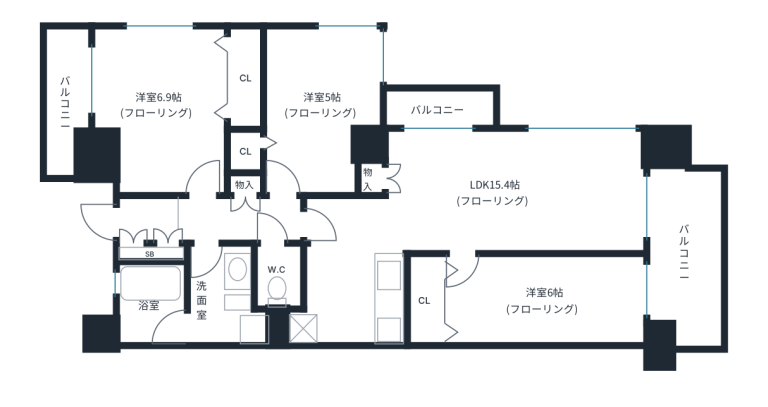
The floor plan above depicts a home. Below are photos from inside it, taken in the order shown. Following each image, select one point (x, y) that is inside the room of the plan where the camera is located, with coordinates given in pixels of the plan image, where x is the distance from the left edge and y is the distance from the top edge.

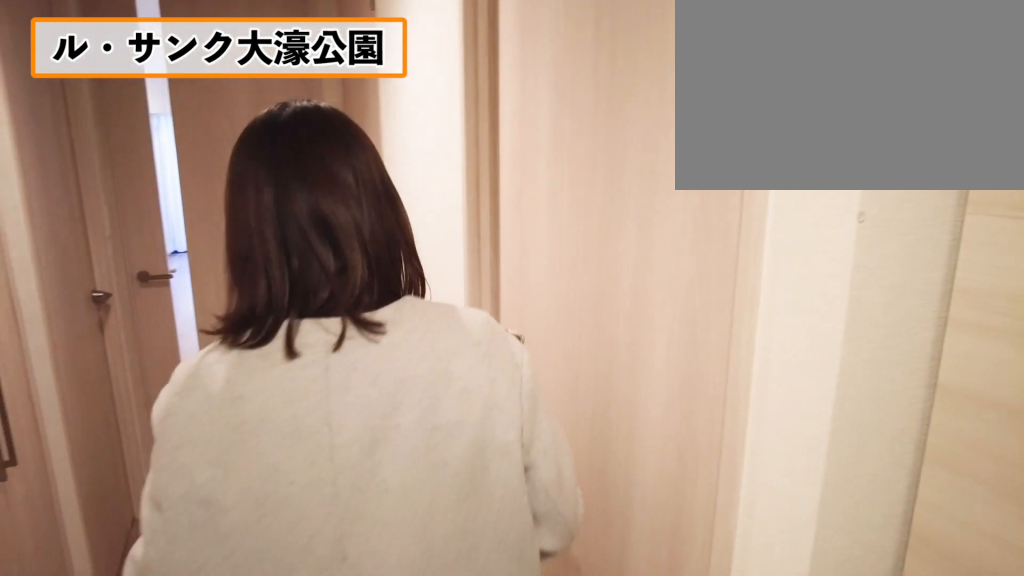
(139, 223)
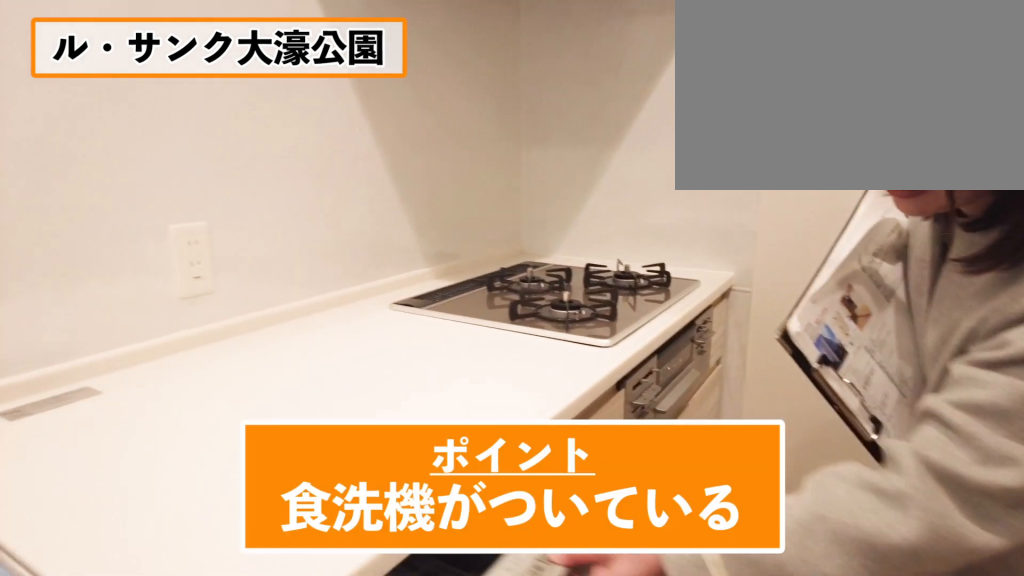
(349, 306)
